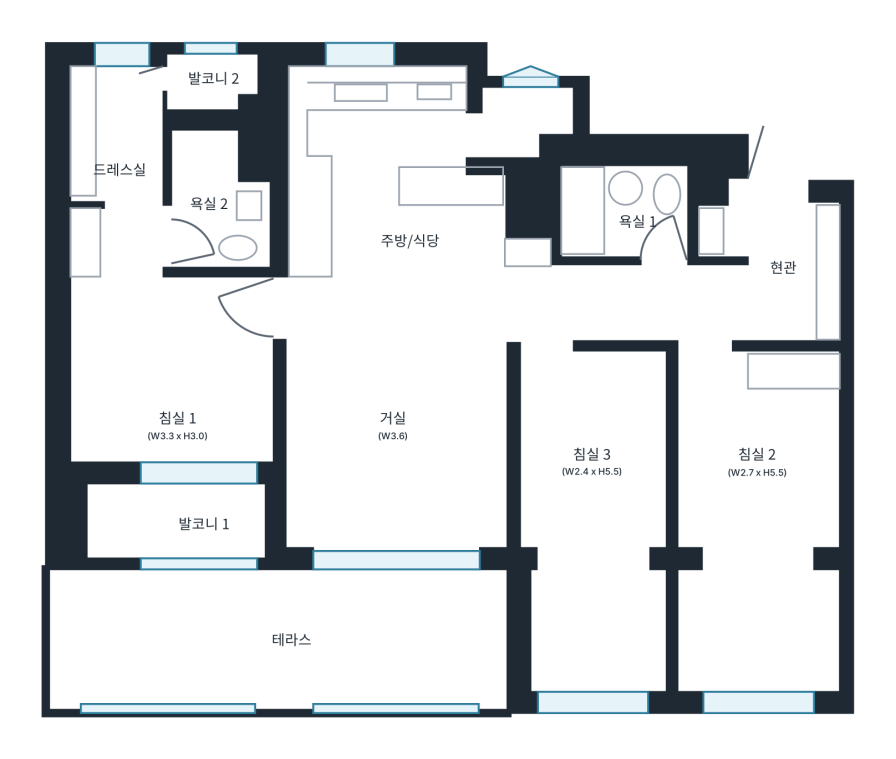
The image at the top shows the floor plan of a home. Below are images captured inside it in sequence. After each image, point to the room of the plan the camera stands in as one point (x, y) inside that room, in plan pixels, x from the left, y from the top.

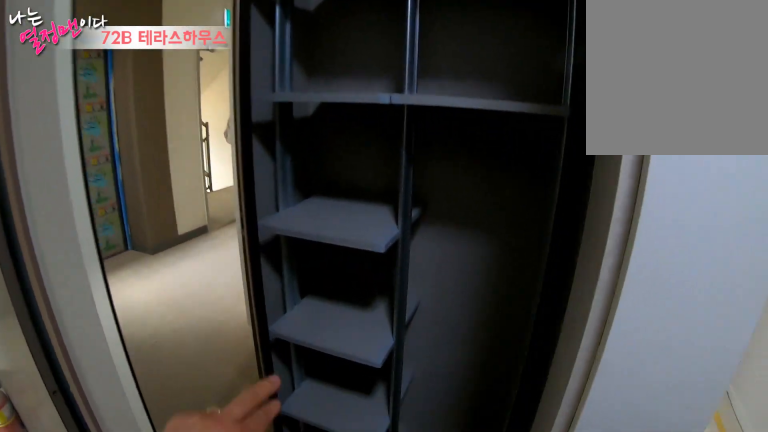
(788, 266)
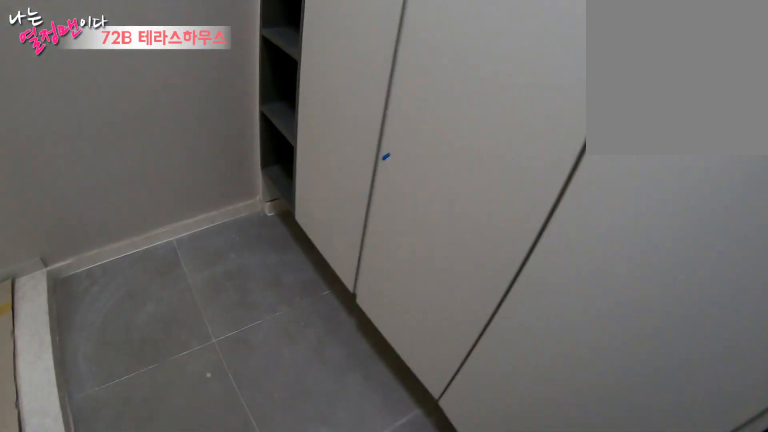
(788, 266)
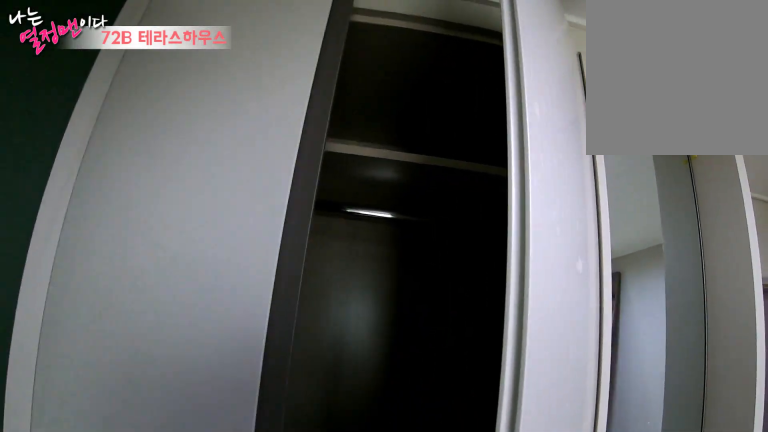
(759, 477)
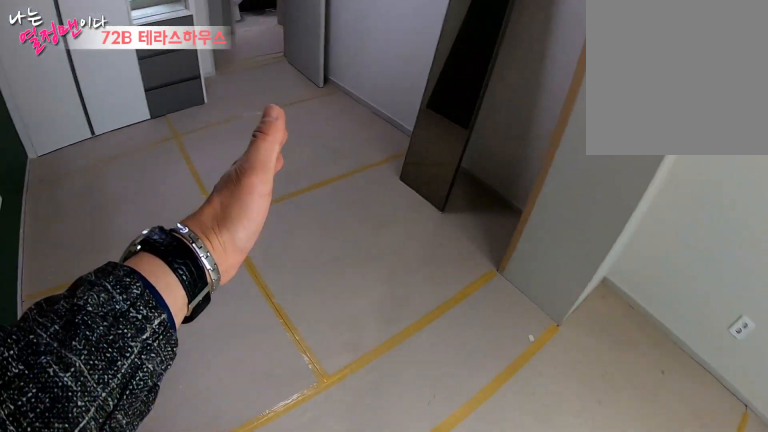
(759, 477)
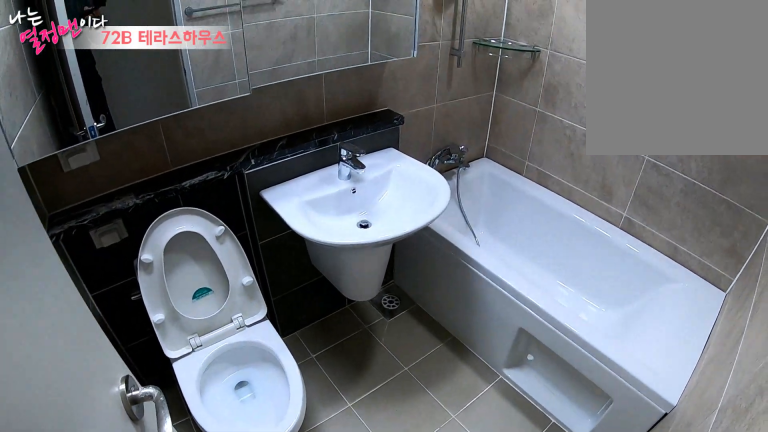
(630, 214)
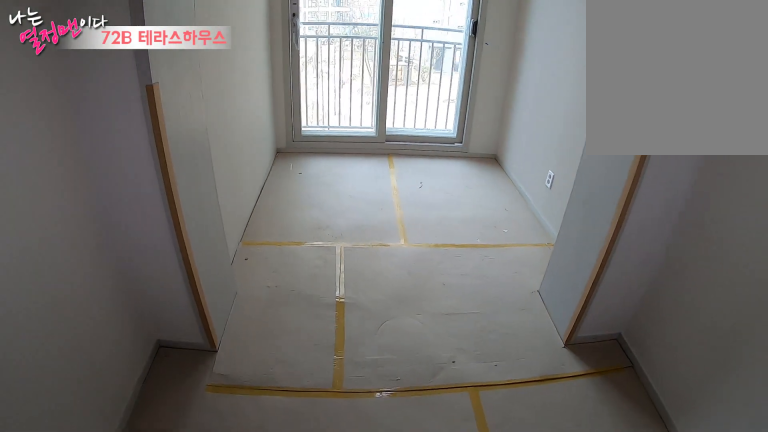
(595, 470)
